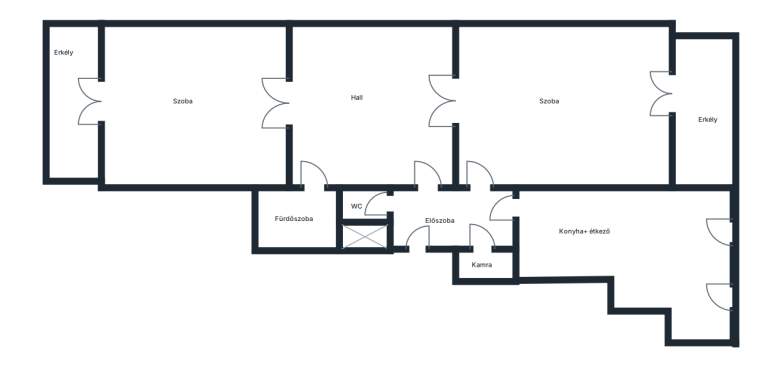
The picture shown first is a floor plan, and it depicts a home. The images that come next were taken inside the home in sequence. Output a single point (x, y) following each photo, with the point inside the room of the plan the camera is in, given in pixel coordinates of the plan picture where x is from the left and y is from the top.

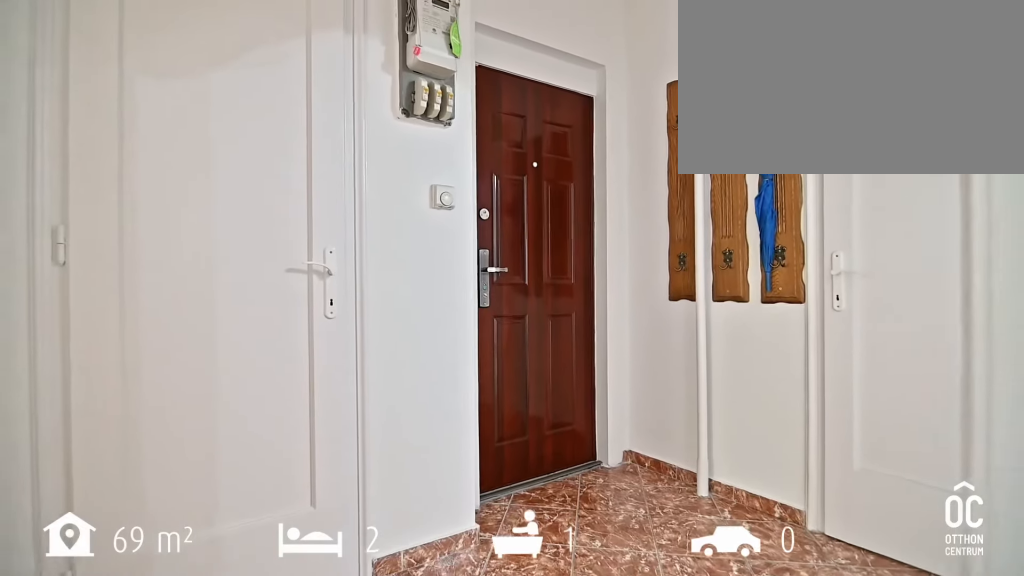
(449, 216)
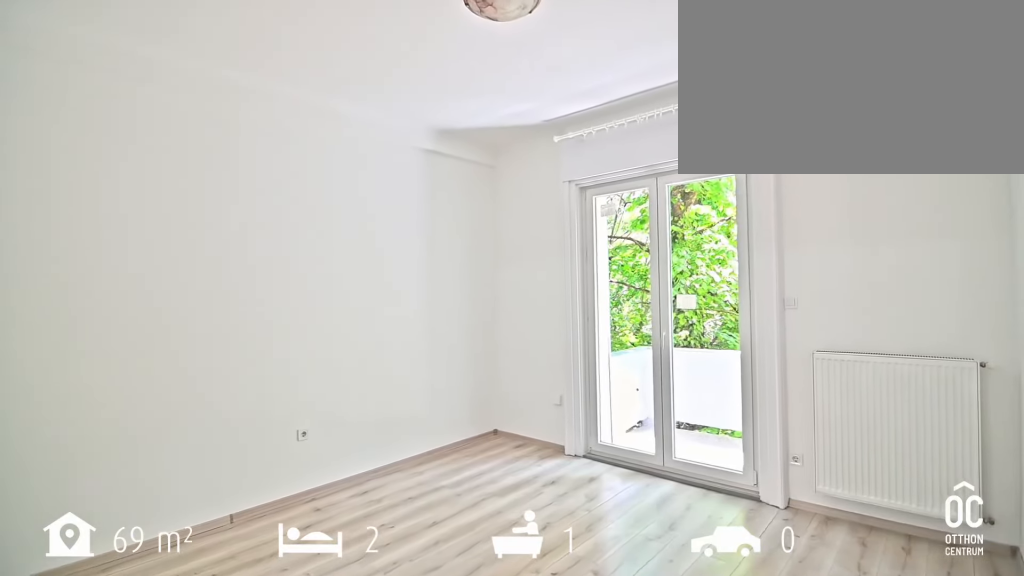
(558, 107)
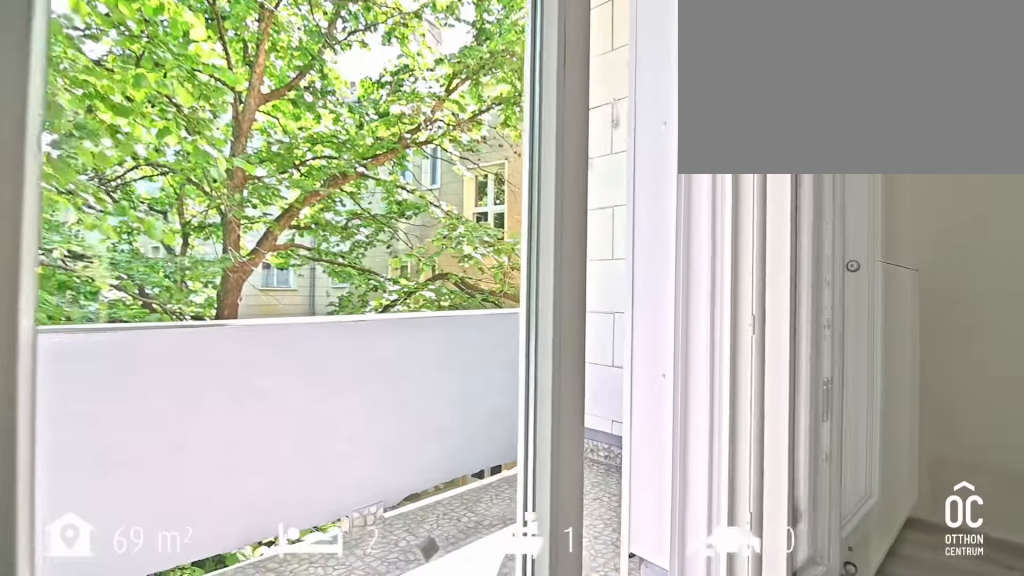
(700, 107)
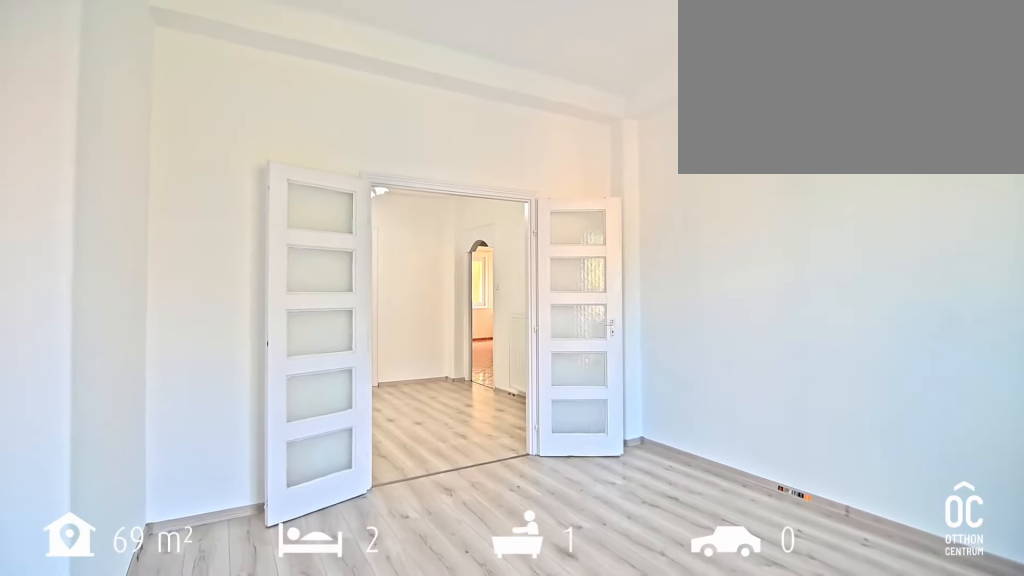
(191, 107)
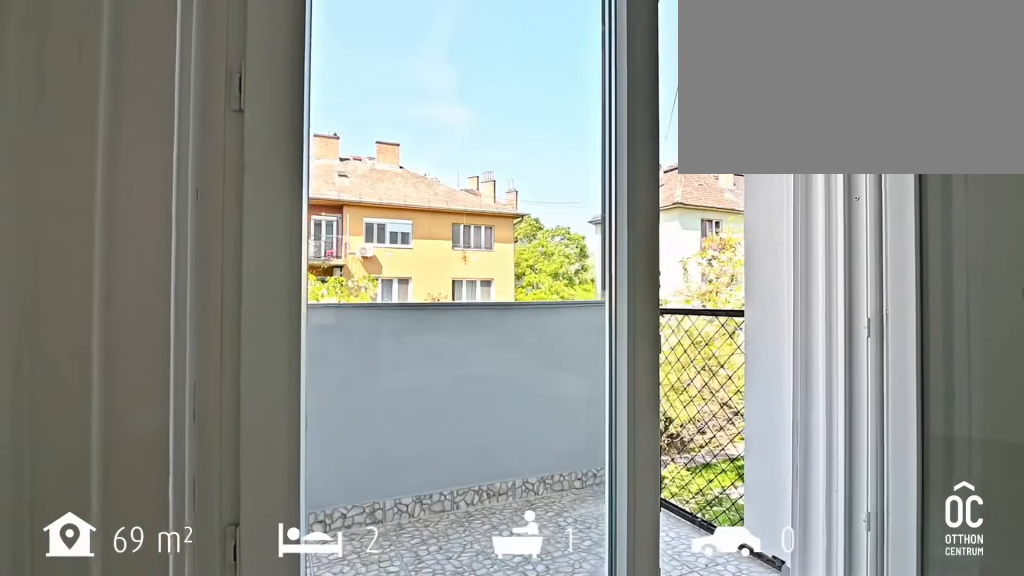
(68, 104)
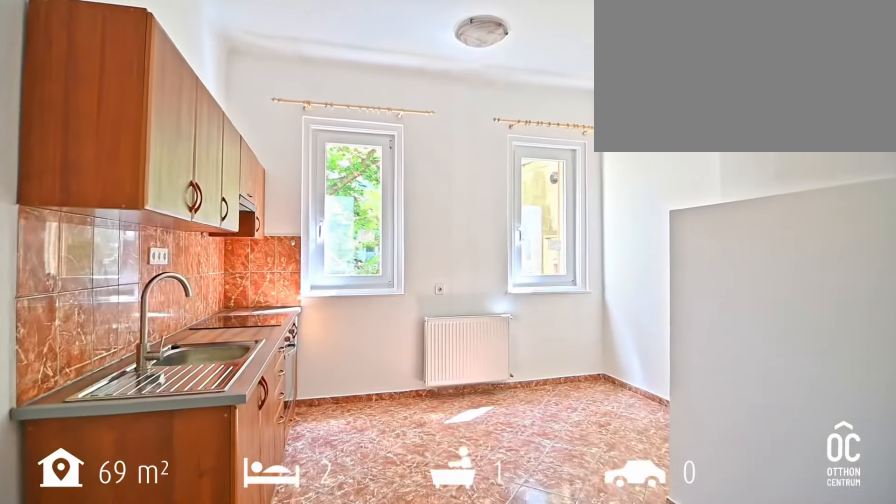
(641, 247)
